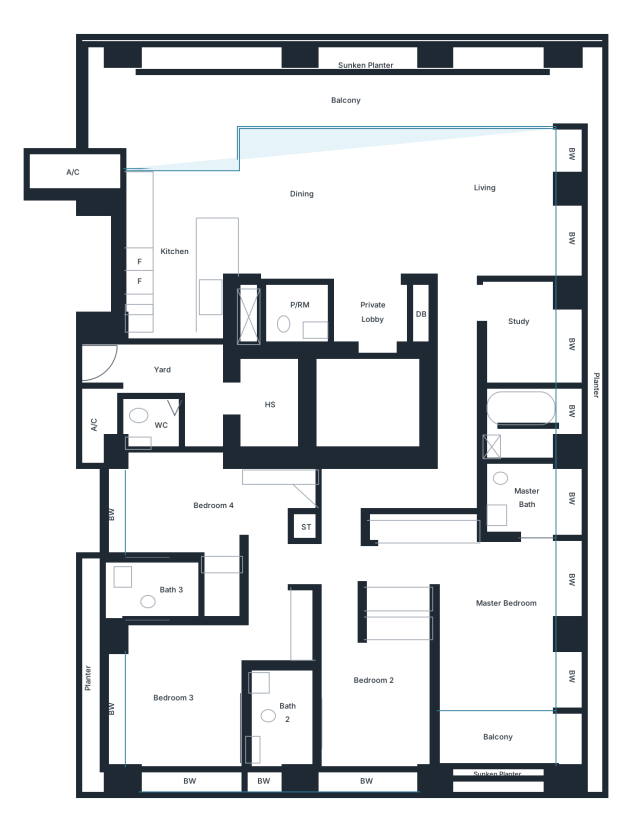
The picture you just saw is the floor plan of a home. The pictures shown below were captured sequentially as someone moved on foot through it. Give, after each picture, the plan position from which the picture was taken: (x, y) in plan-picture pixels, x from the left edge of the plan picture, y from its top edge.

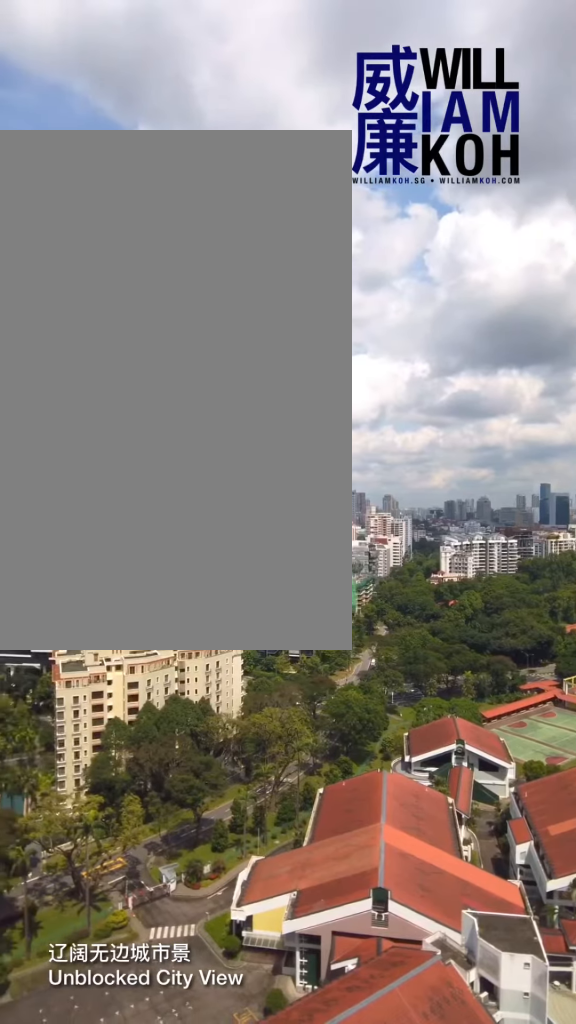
(219, 79)
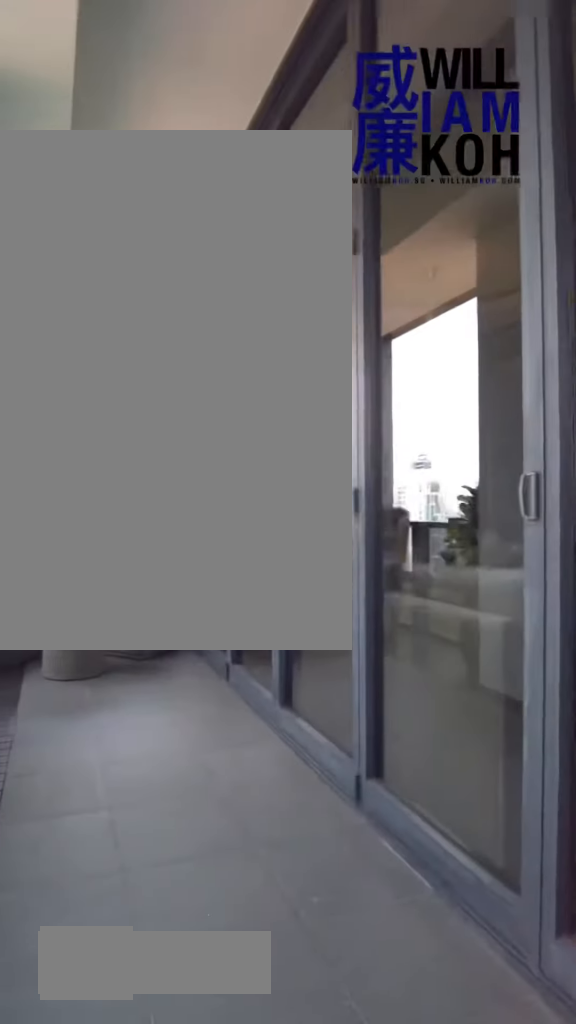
(259, 96)
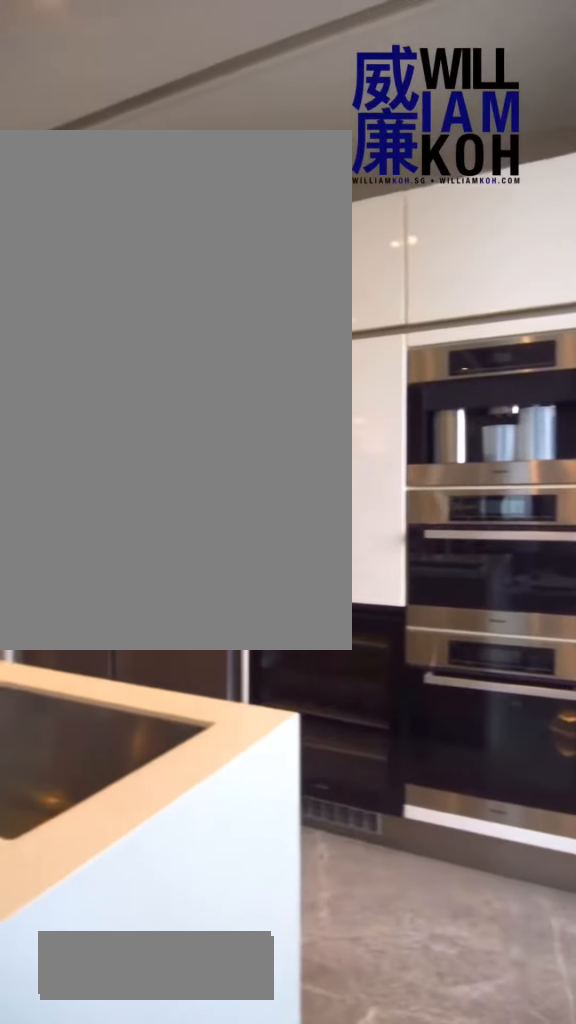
(221, 195)
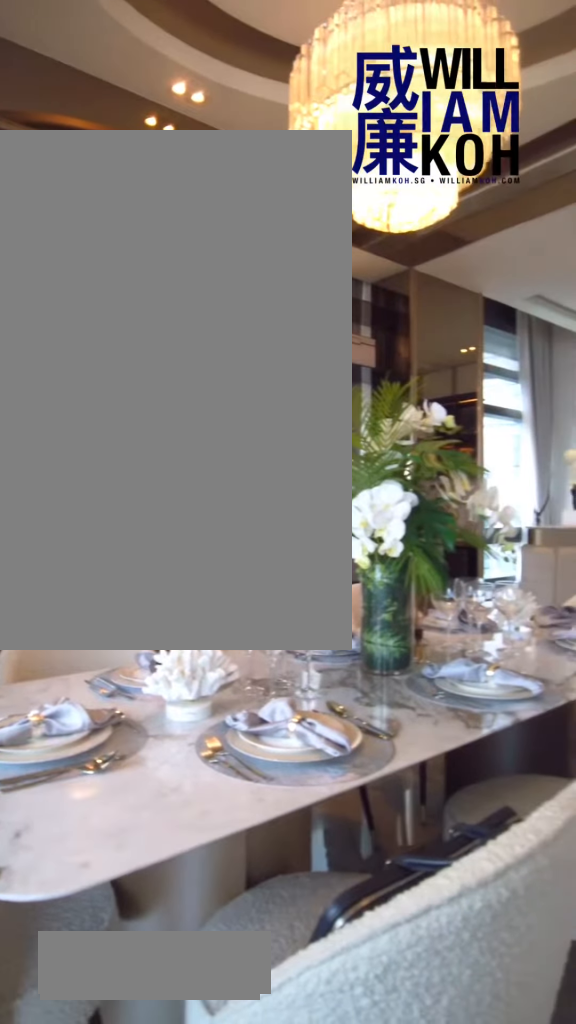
(489, 158)
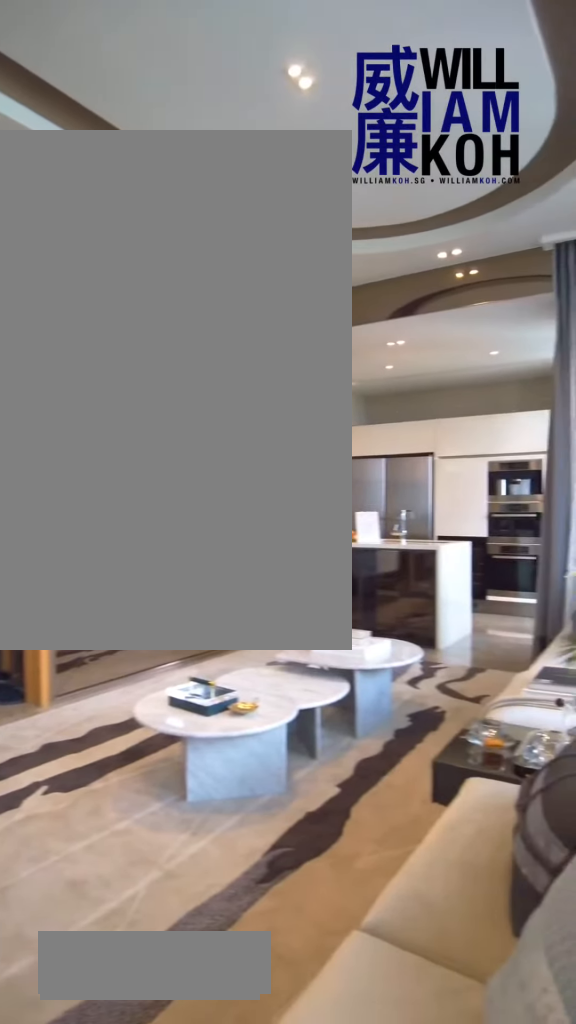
(489, 158)
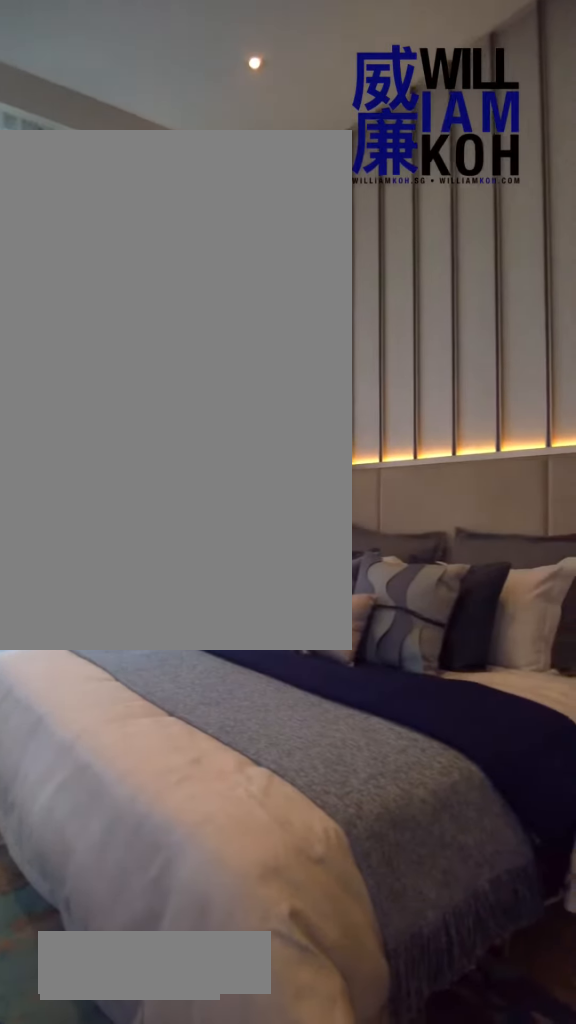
(541, 565)
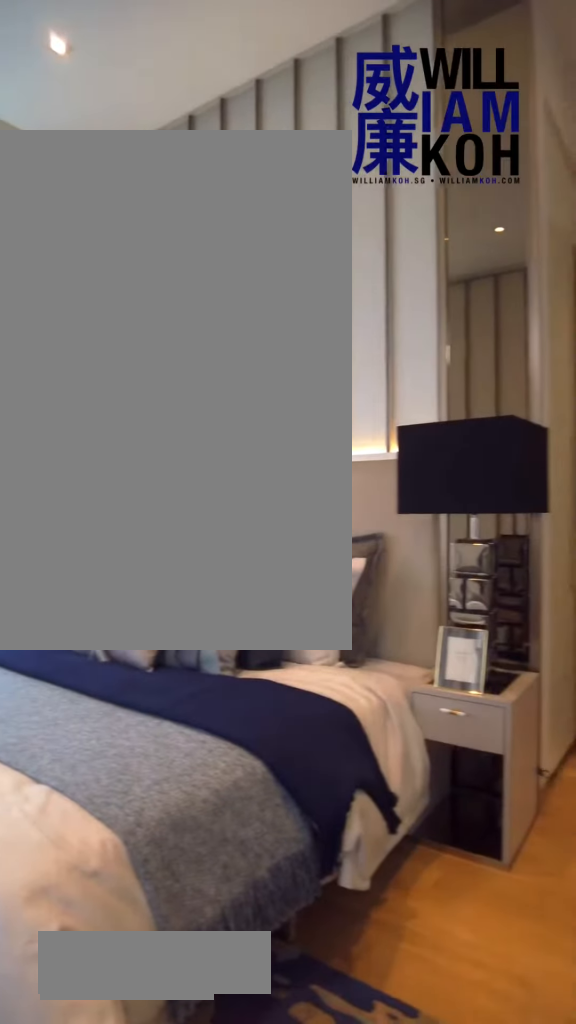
(541, 564)
